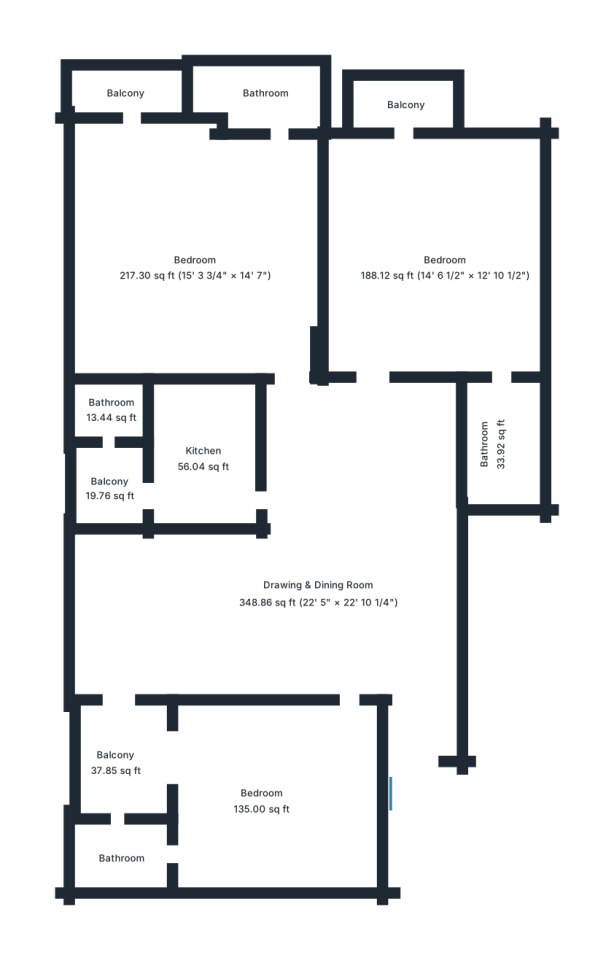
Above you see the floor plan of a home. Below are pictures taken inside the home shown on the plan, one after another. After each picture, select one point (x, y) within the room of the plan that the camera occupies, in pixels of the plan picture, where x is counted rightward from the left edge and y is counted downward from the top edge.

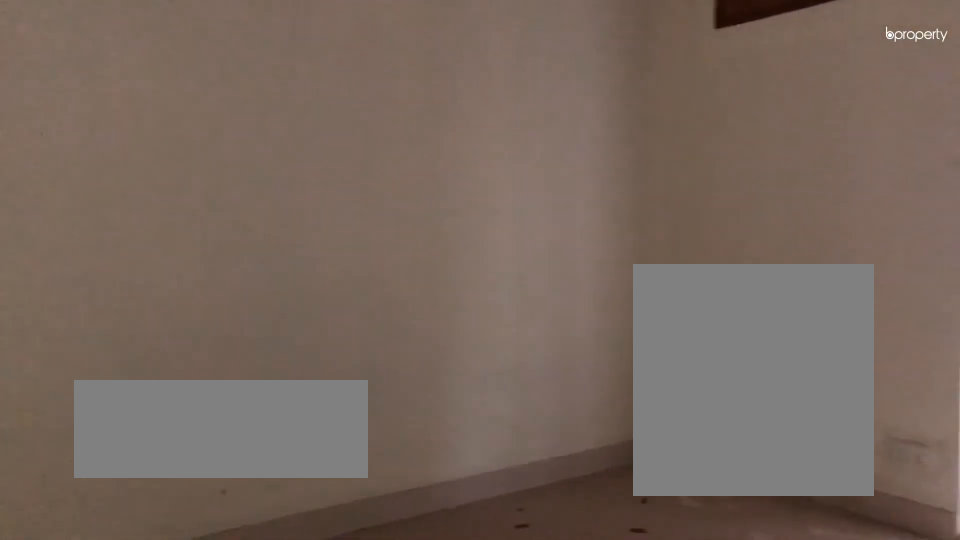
(255, 806)
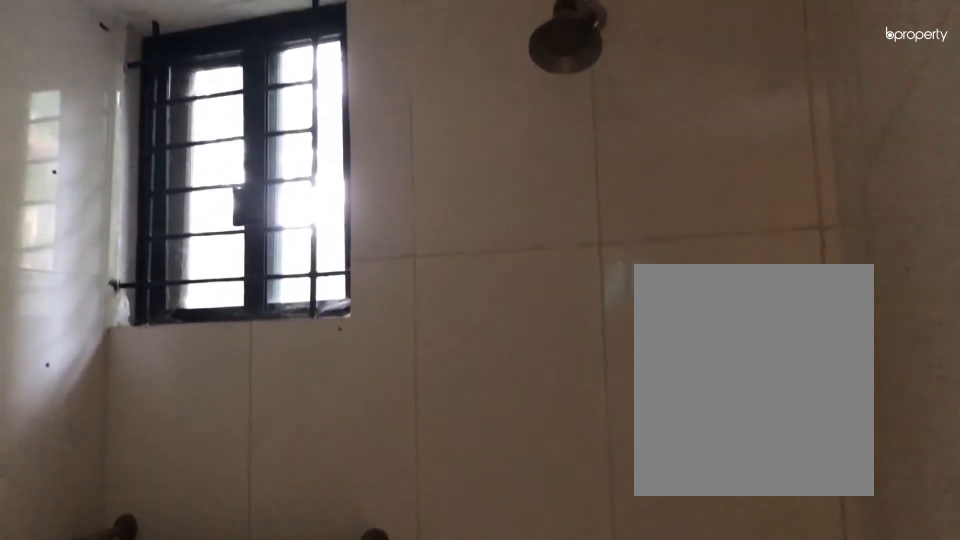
(127, 852)
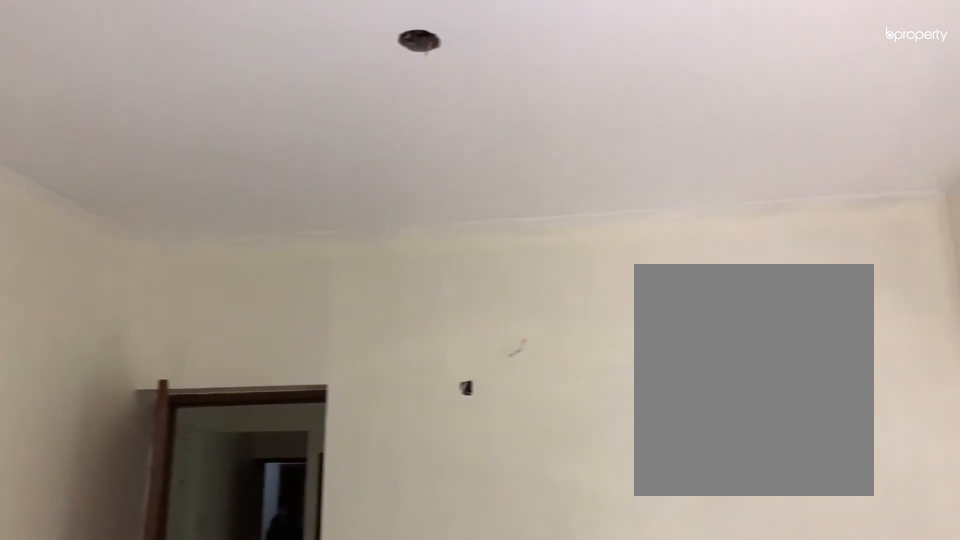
(193, 265)
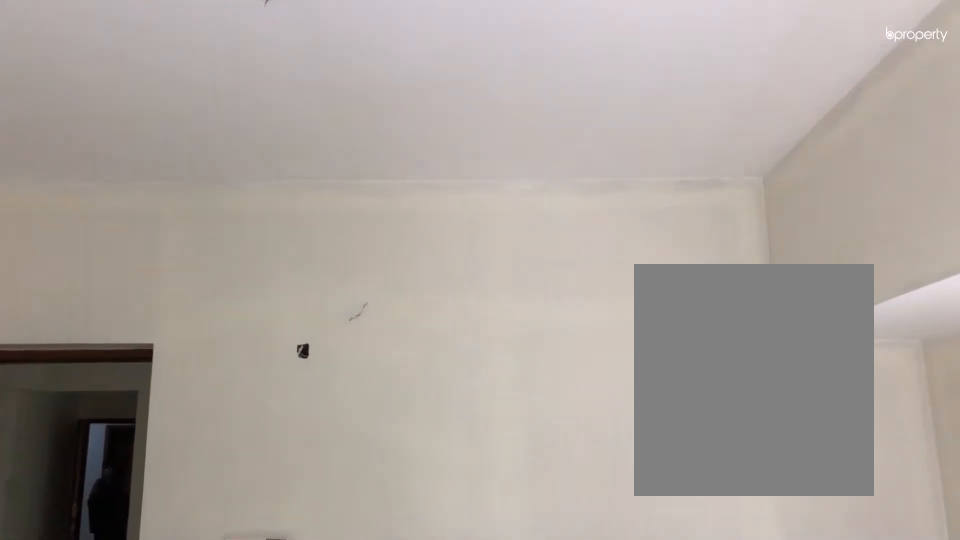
(193, 265)
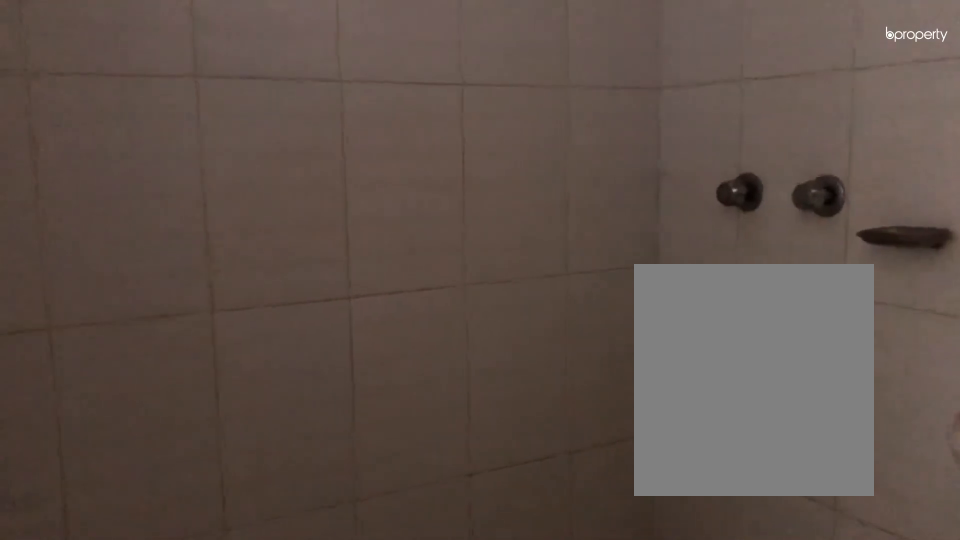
(266, 105)
